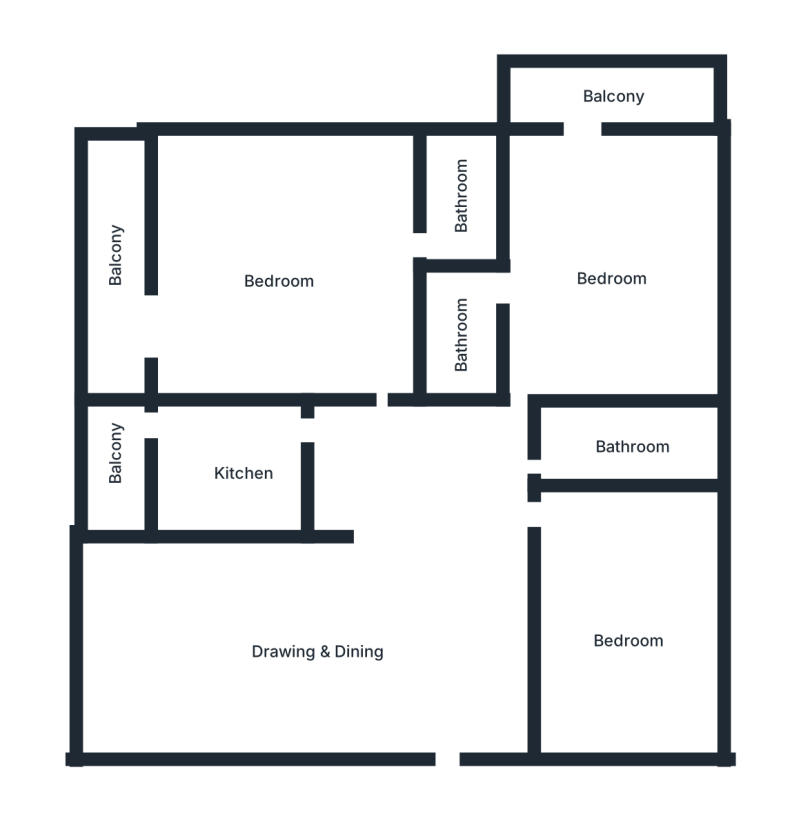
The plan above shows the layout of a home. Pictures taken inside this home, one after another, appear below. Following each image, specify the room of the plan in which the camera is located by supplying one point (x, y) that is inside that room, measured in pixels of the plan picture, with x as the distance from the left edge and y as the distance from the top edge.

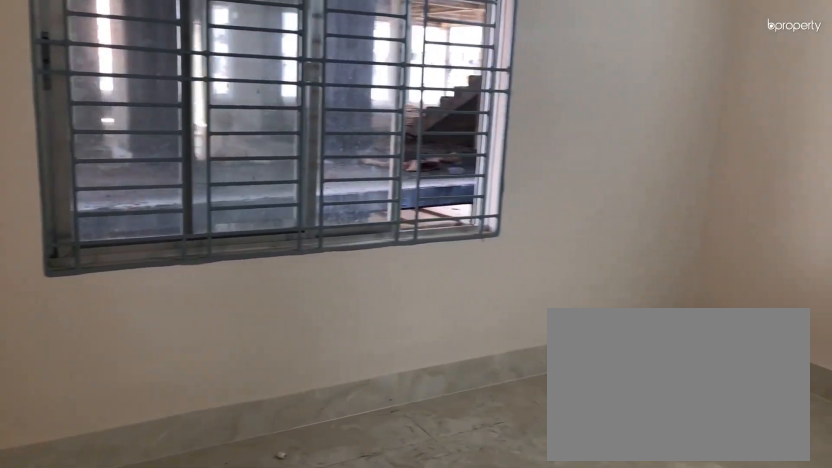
(611, 273)
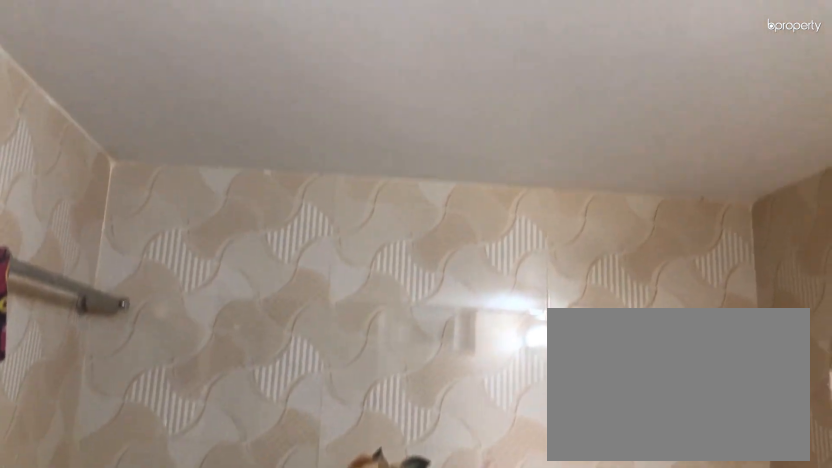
(460, 325)
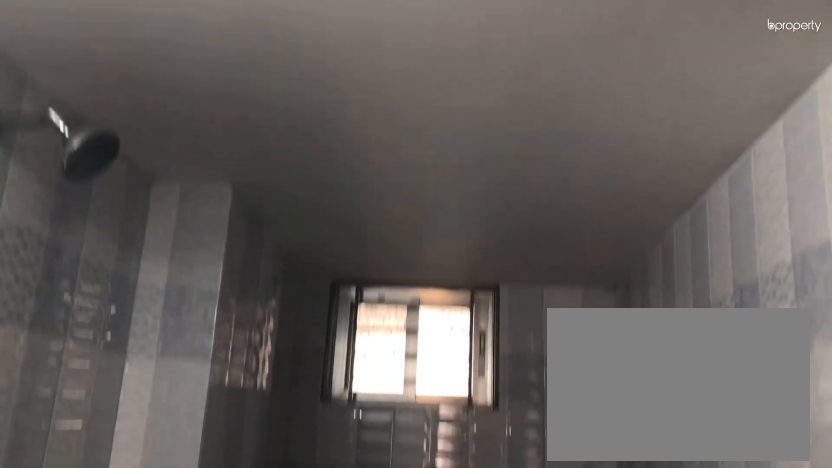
(636, 443)
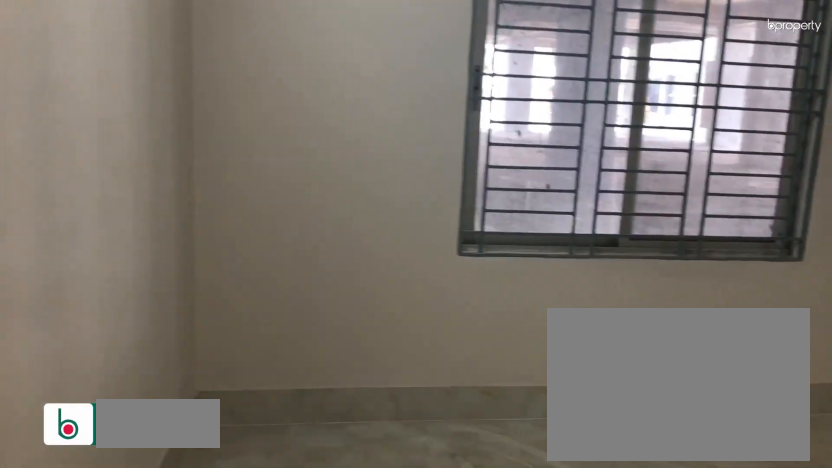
(631, 641)
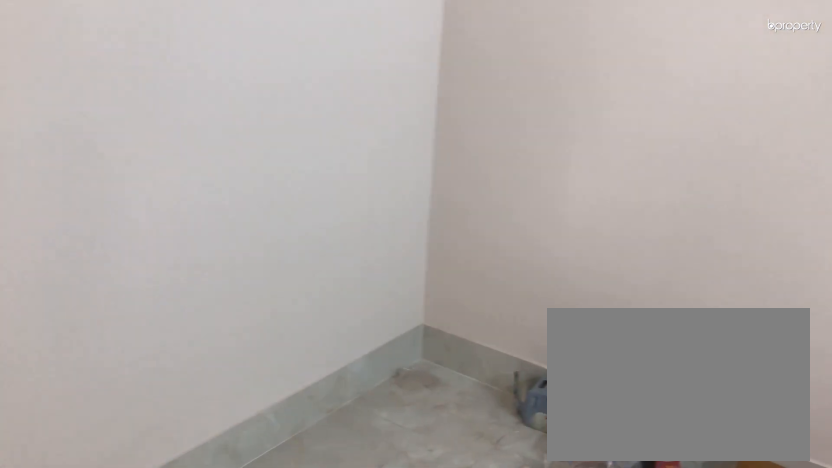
(631, 641)
